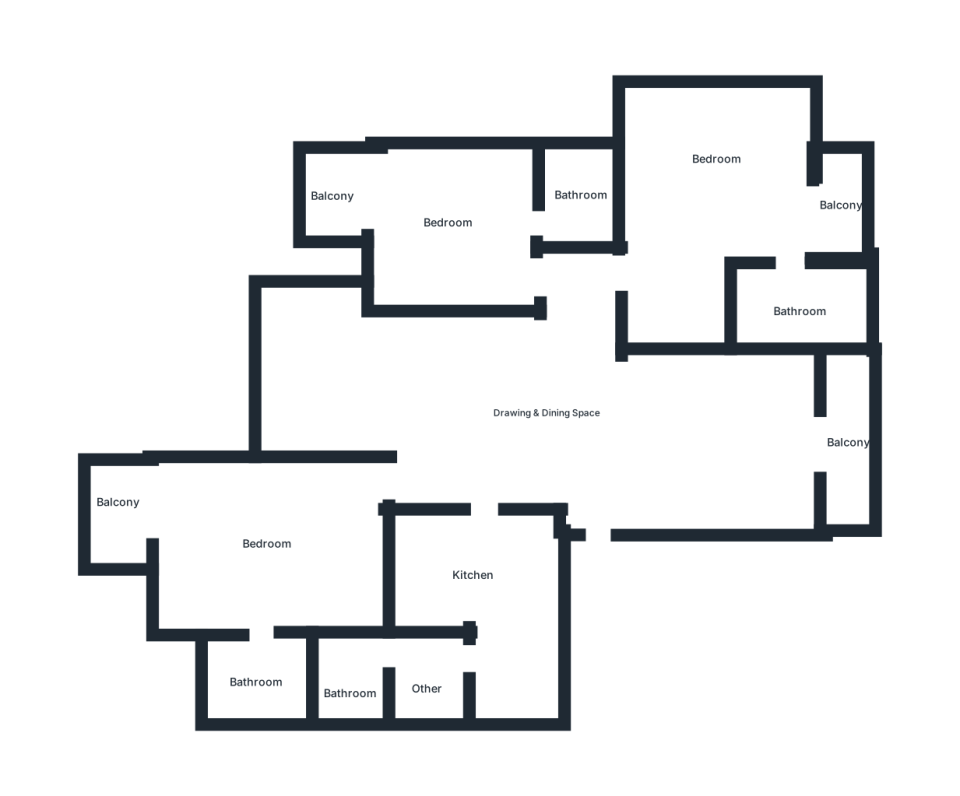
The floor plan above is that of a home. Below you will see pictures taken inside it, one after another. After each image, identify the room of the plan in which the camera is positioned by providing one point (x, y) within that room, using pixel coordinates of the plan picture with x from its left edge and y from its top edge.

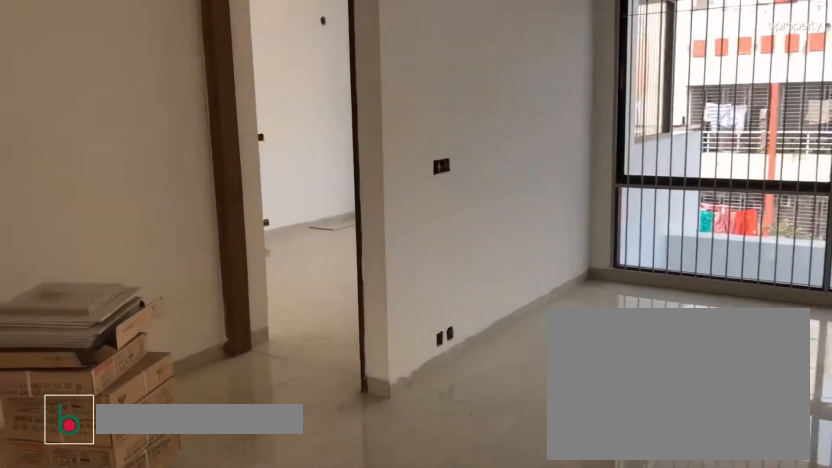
(452, 402)
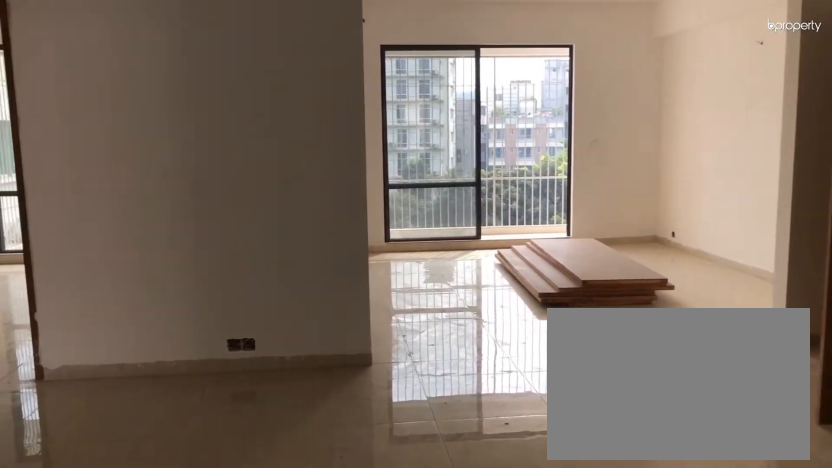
(452, 402)
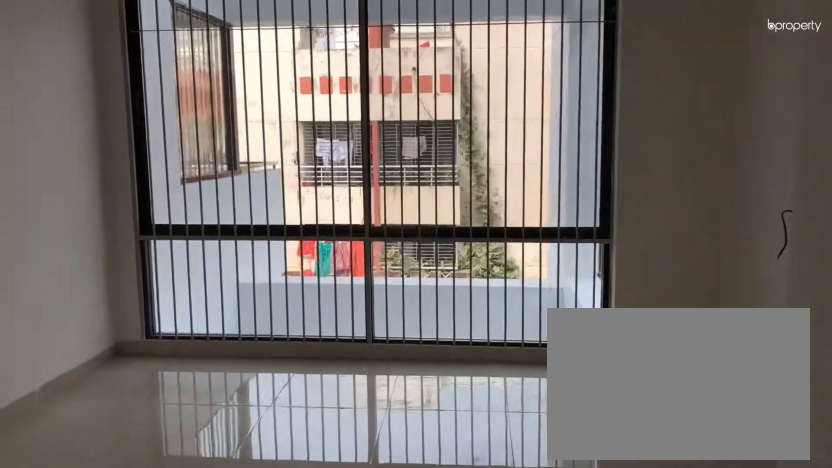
(316, 362)
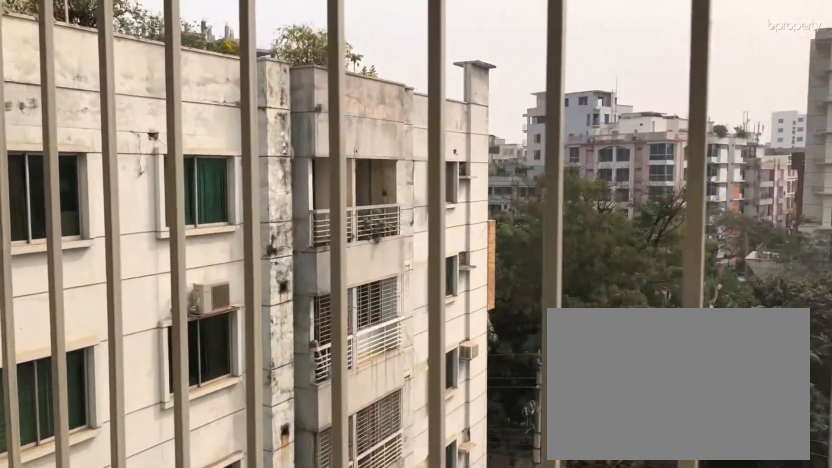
(847, 461)
